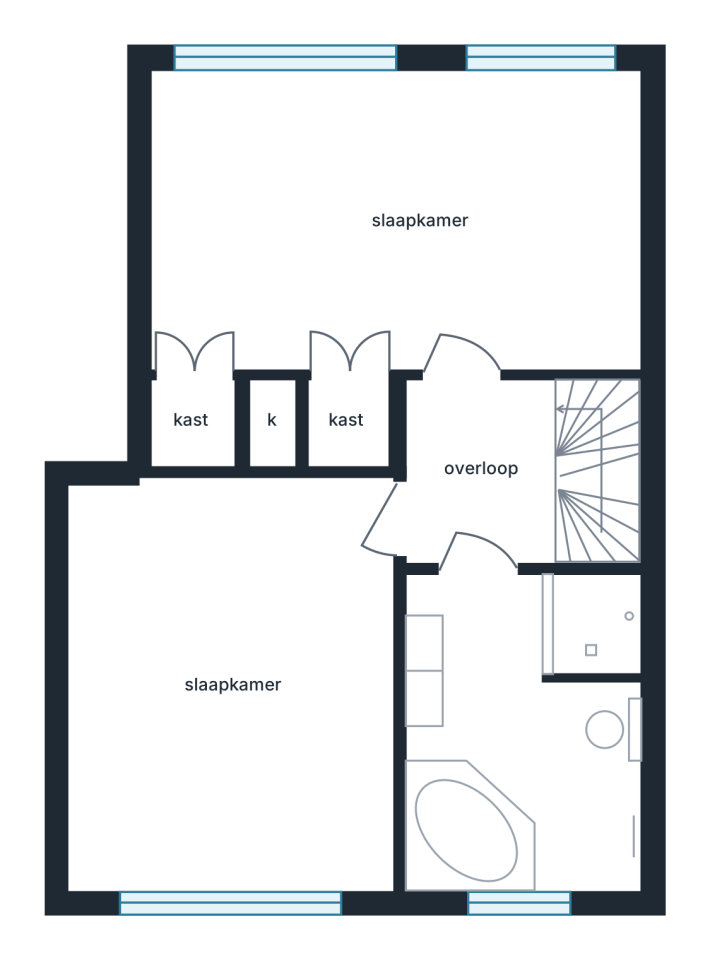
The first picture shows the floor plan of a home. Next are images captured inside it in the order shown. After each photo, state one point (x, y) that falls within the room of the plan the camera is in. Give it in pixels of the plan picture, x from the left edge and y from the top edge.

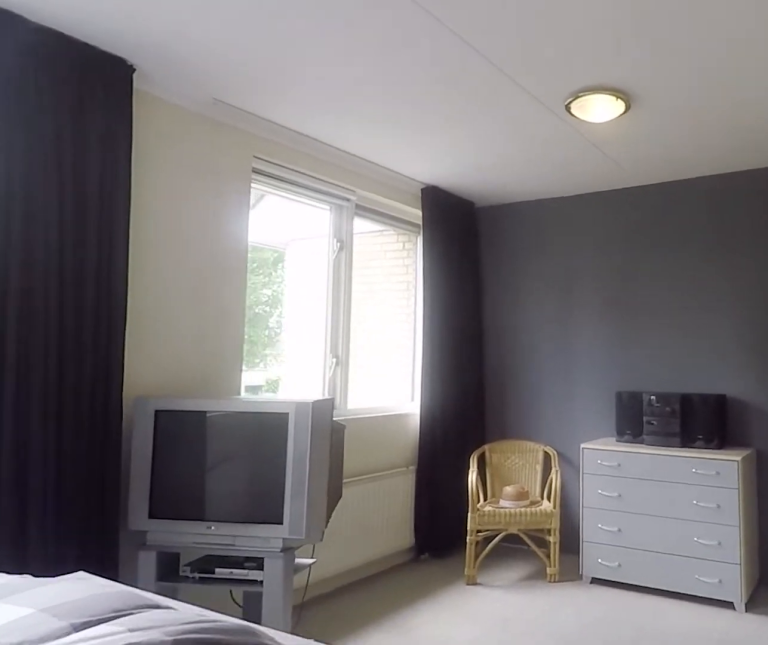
(398, 219)
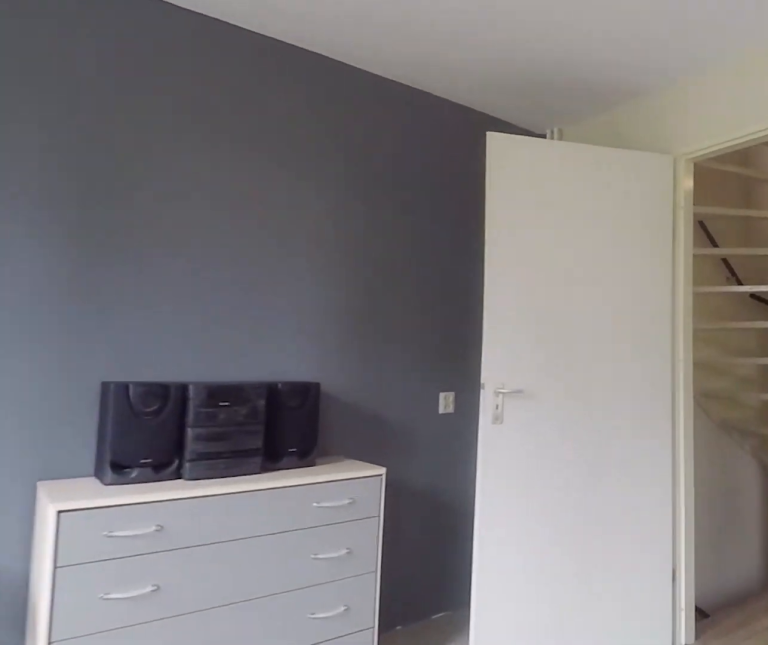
(398, 219)
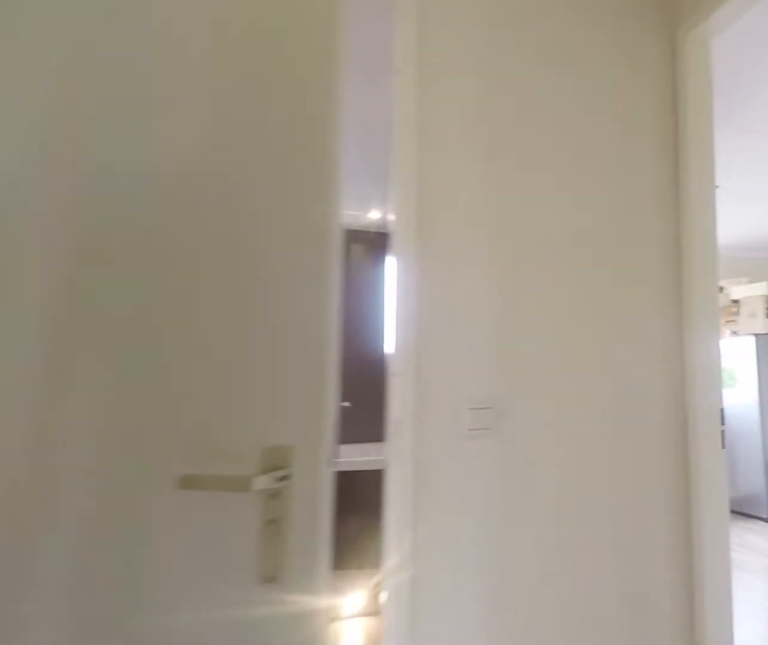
(481, 474)
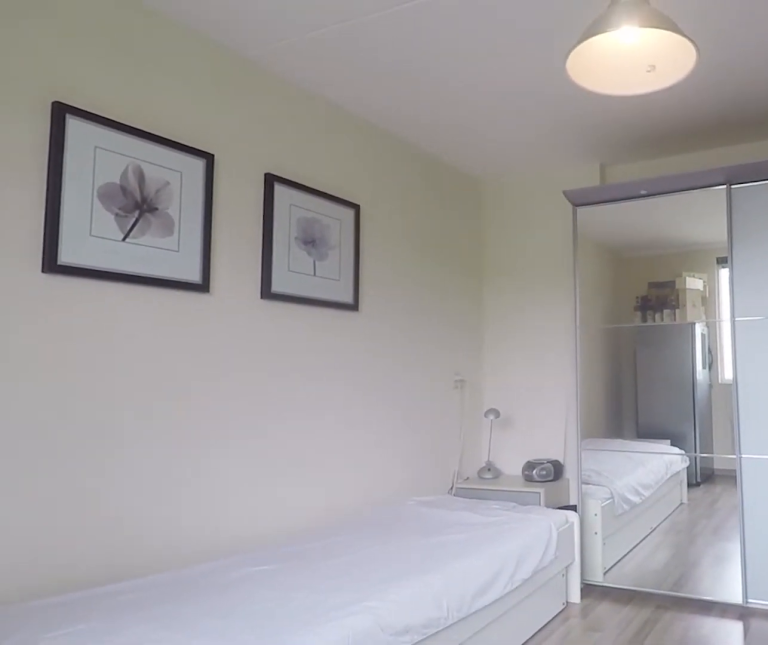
(232, 688)
